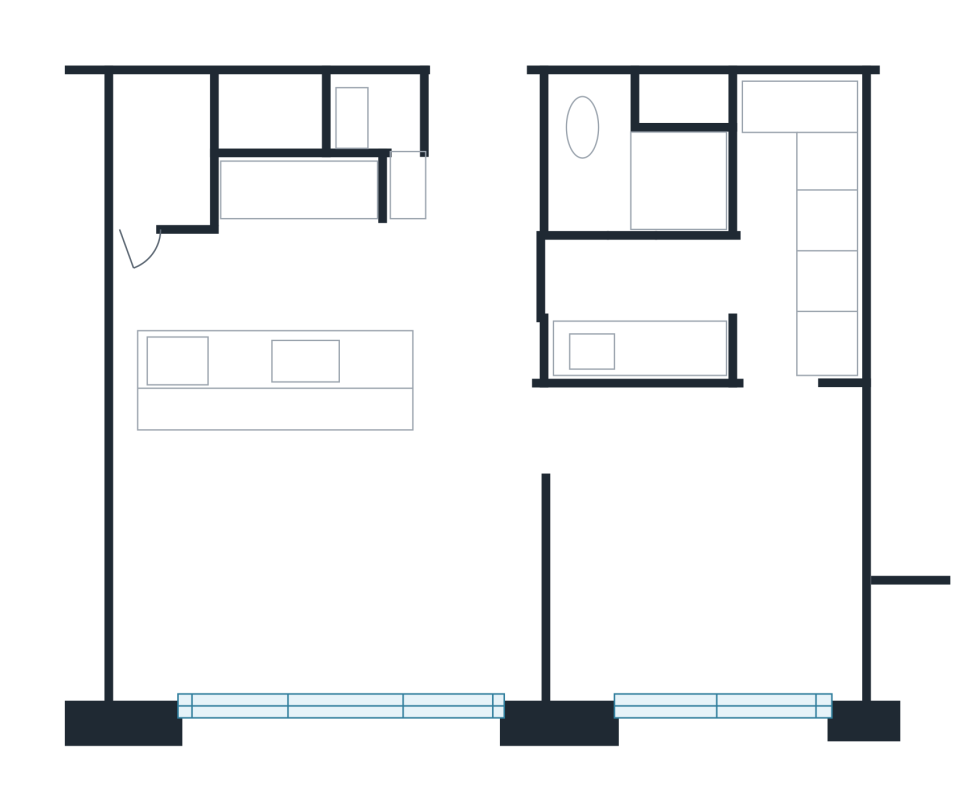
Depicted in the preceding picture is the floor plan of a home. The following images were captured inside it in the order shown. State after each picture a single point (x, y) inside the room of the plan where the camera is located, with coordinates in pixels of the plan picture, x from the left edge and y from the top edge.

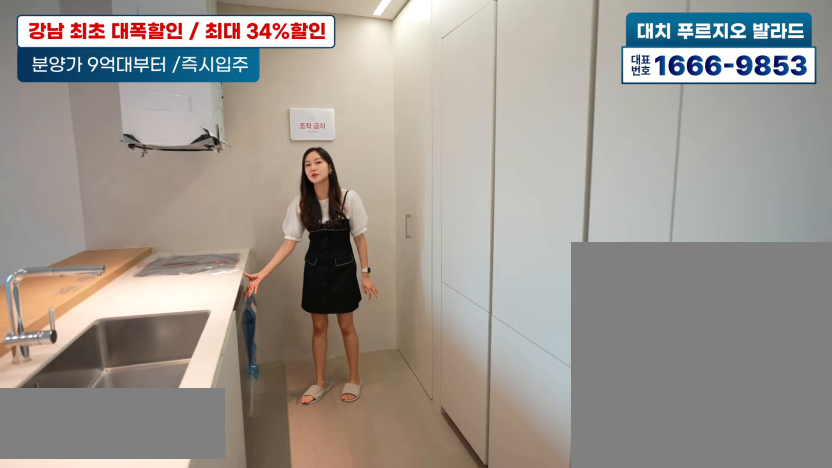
(284, 263)
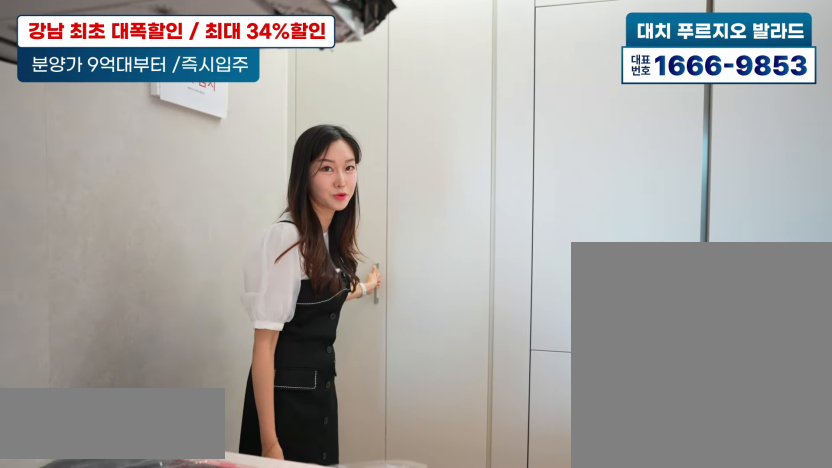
(285, 263)
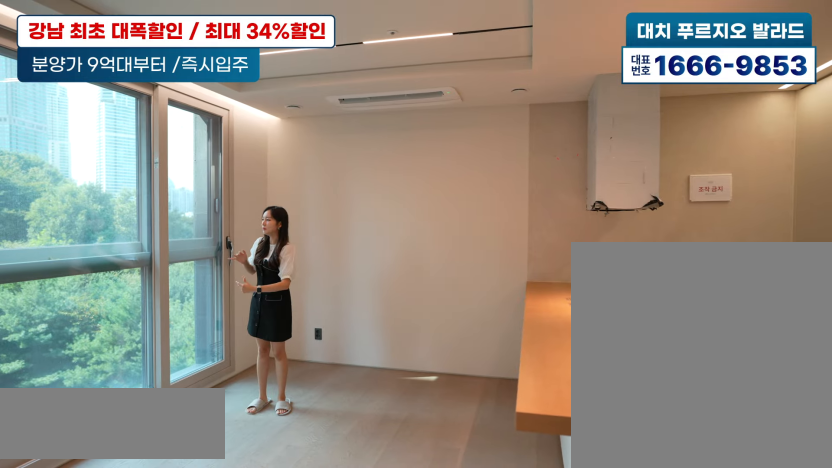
(313, 566)
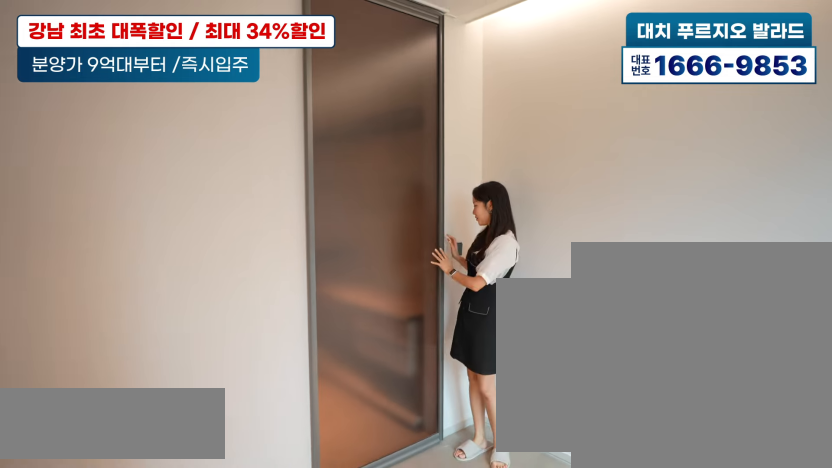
(714, 563)
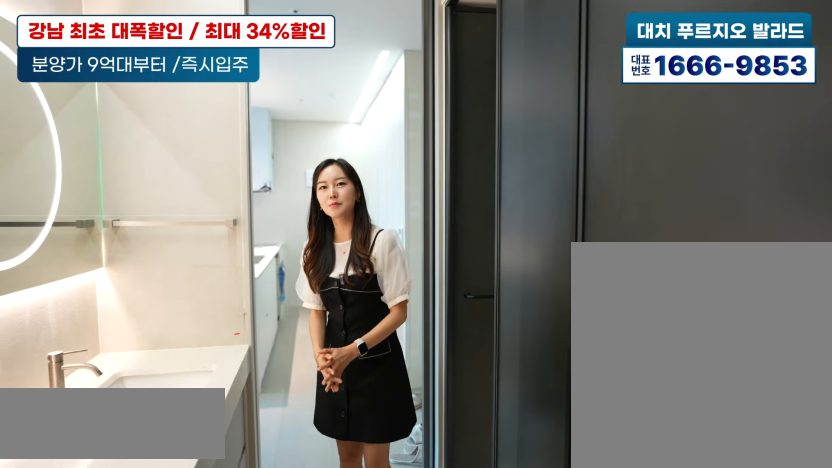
(726, 246)
